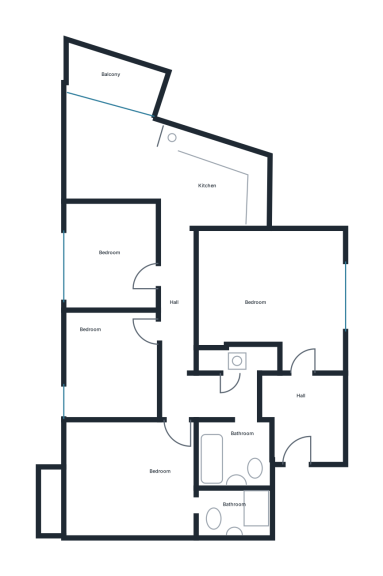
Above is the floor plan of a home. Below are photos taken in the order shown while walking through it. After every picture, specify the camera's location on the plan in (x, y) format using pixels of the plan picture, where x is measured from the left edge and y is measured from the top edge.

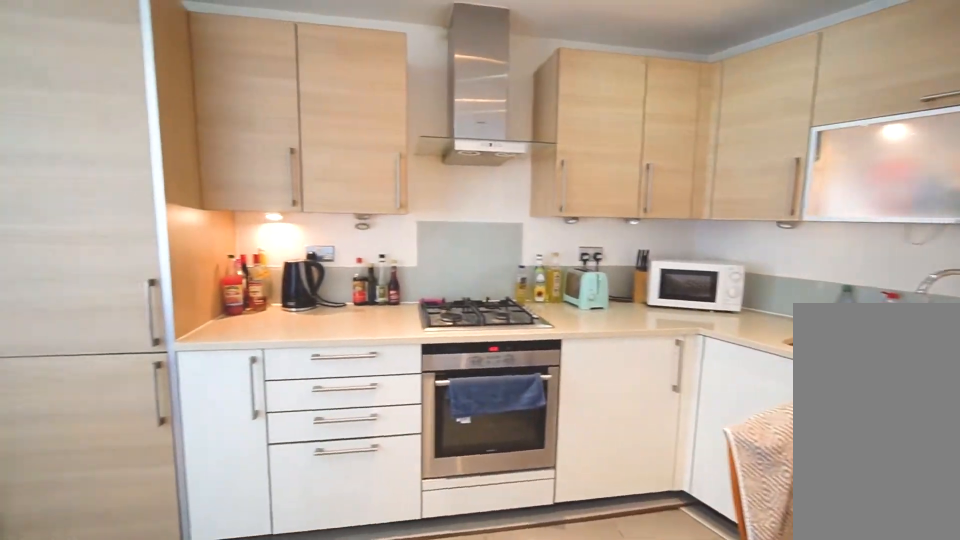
(180, 187)
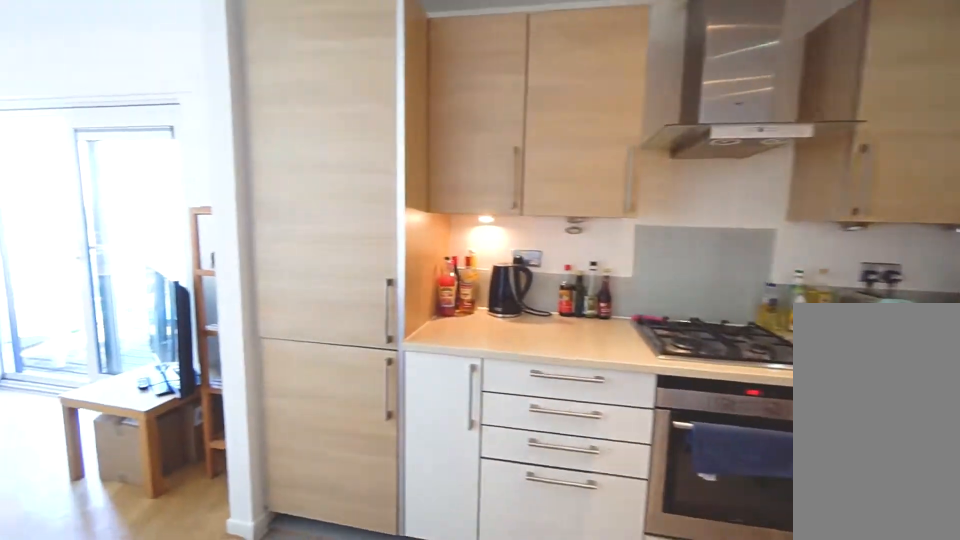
(180, 180)
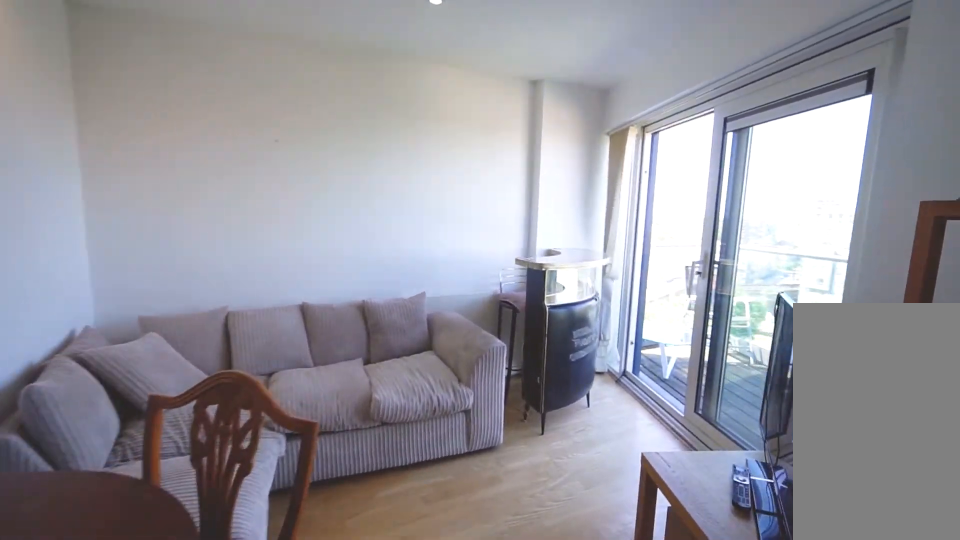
(154, 174)
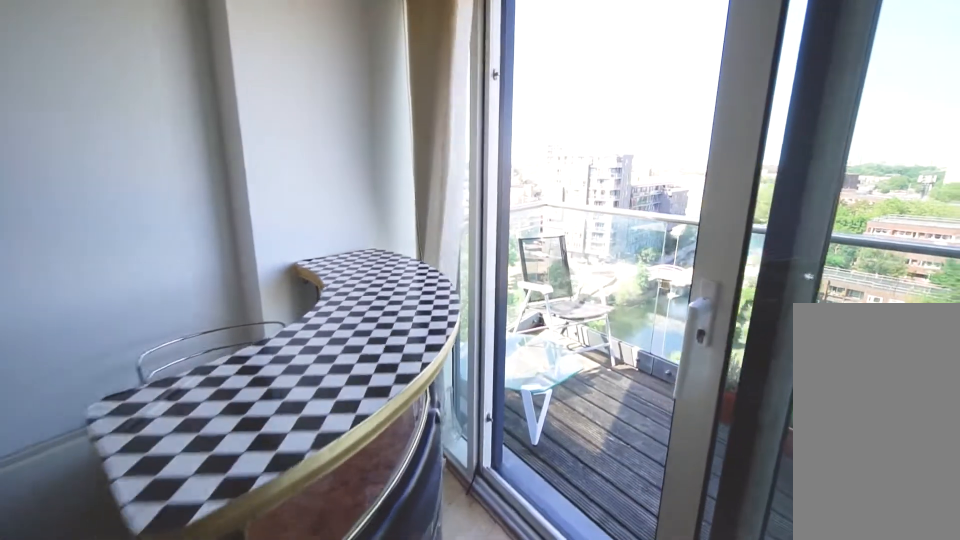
(92, 112)
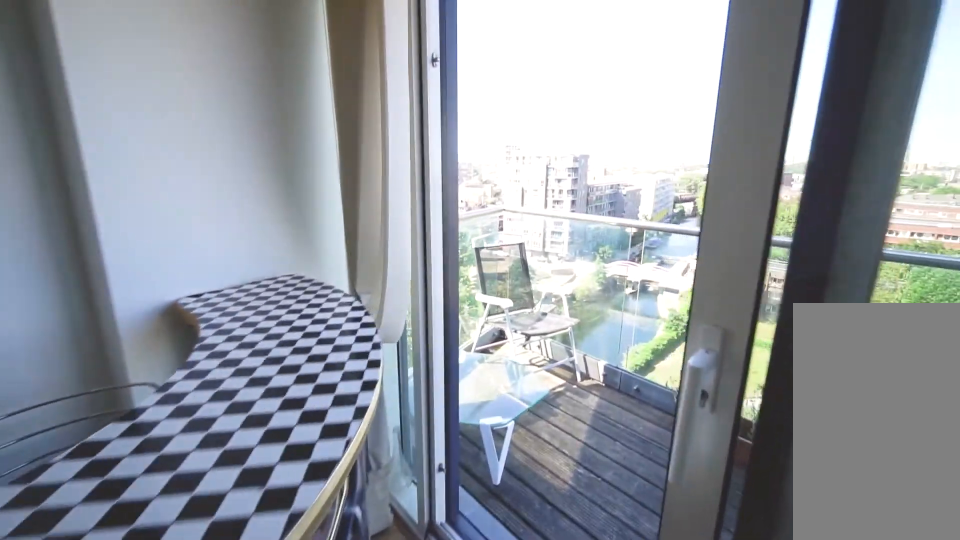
(91, 110)
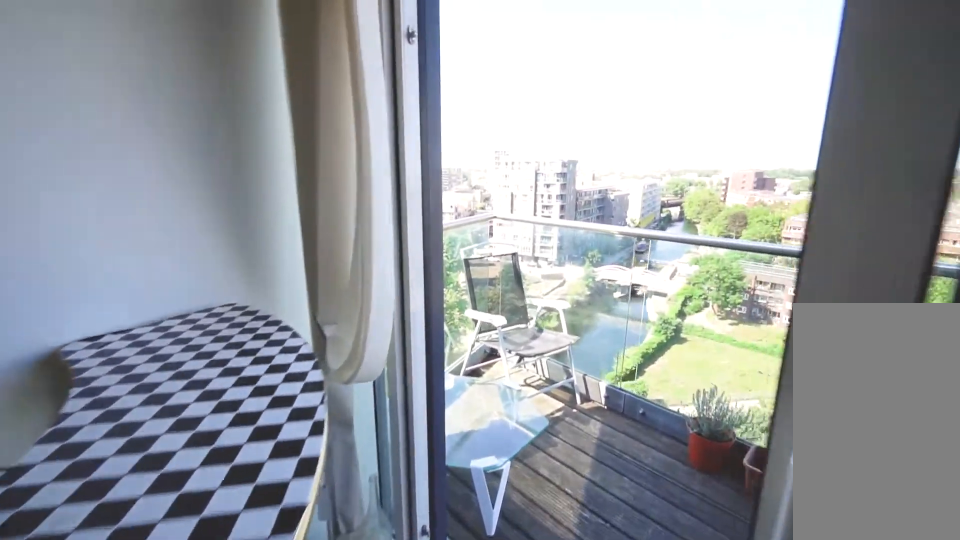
(91, 106)
